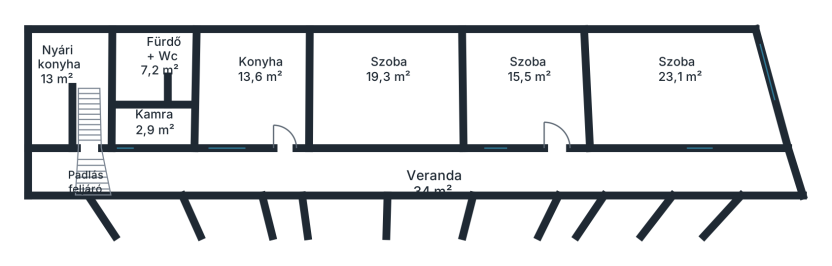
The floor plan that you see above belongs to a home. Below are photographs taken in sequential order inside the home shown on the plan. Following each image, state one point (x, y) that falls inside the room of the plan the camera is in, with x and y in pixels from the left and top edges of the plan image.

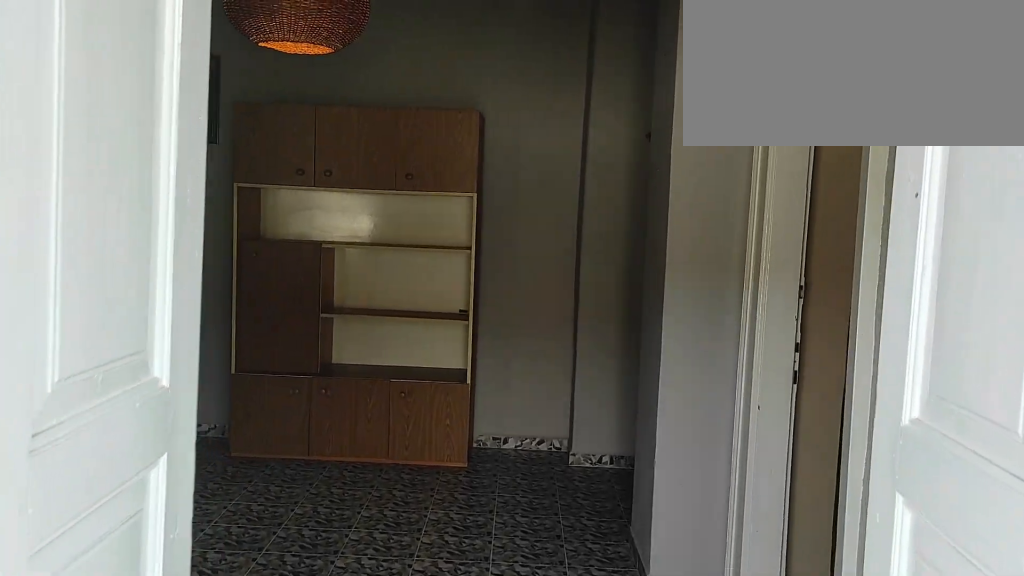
(566, 174)
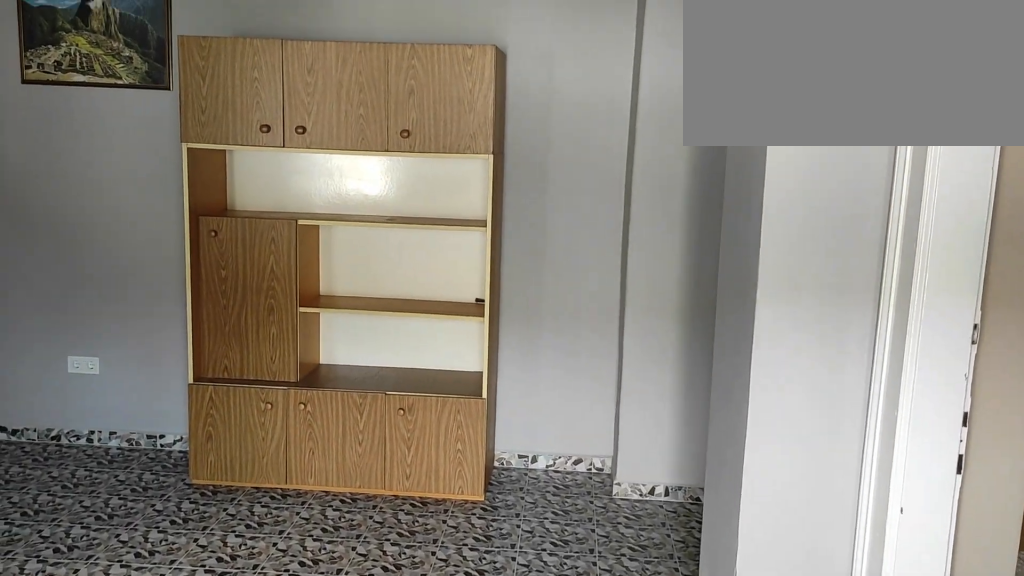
(527, 56)
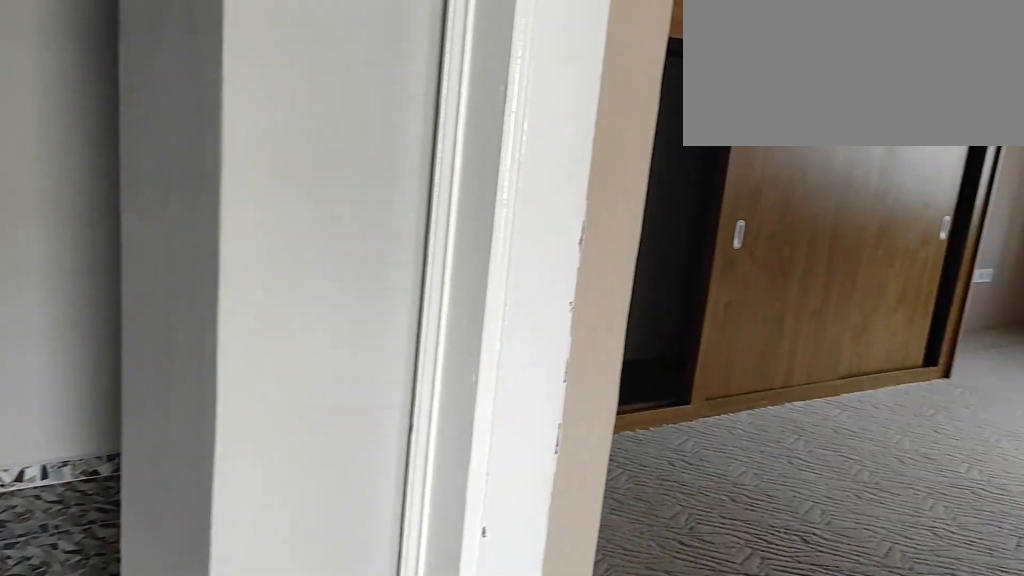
(526, 58)
